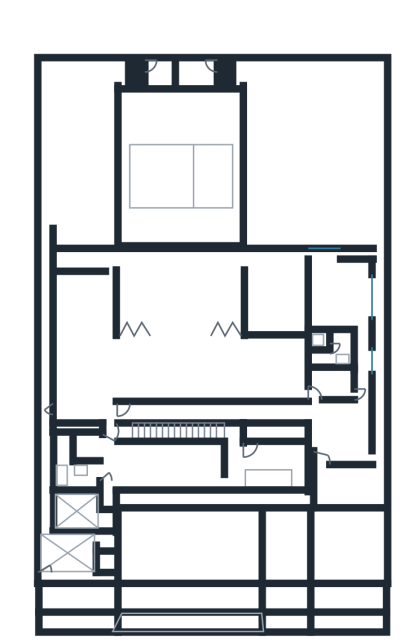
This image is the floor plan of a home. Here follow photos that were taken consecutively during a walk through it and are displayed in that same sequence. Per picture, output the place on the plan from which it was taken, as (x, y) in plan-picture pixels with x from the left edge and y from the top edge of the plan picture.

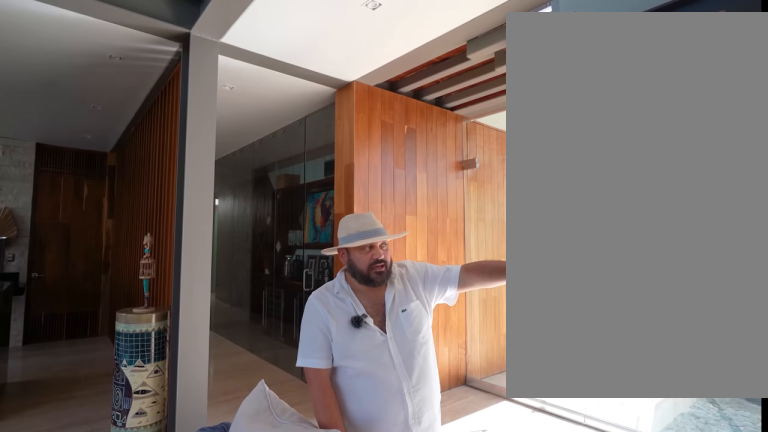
(196, 417)
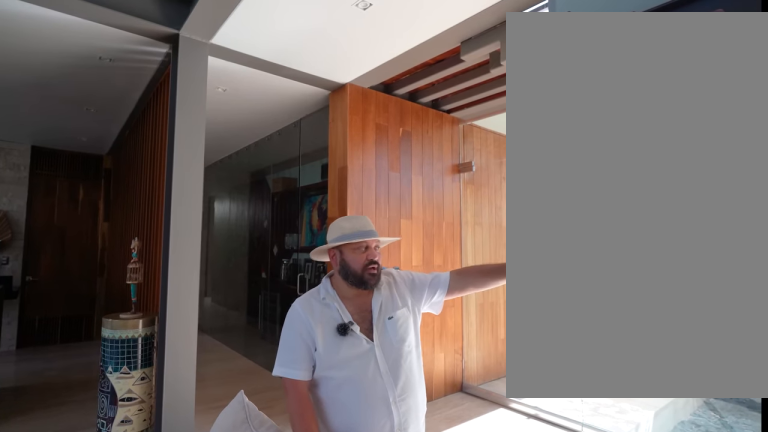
(207, 407)
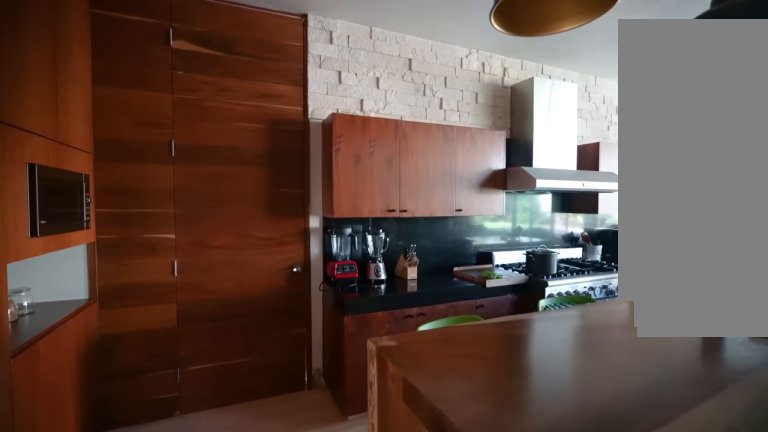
(113, 413)
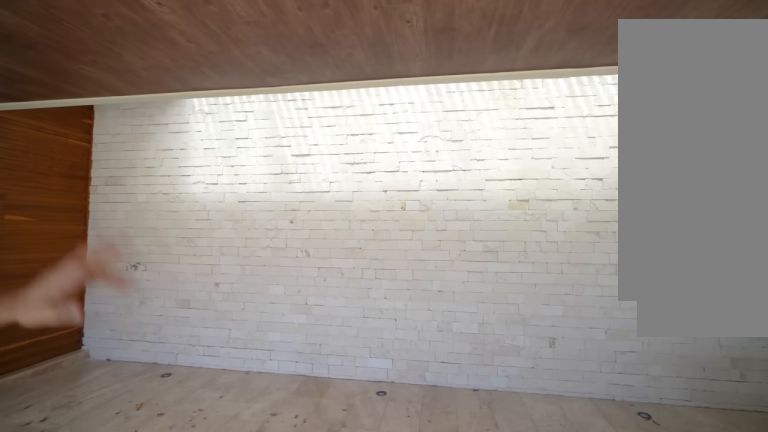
(167, 544)
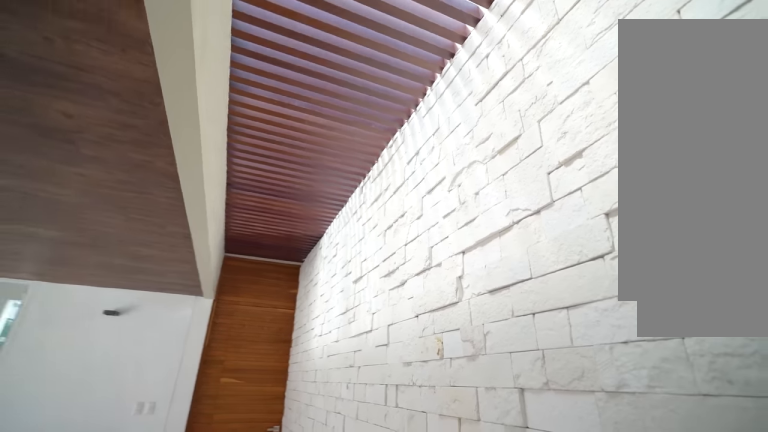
(166, 506)
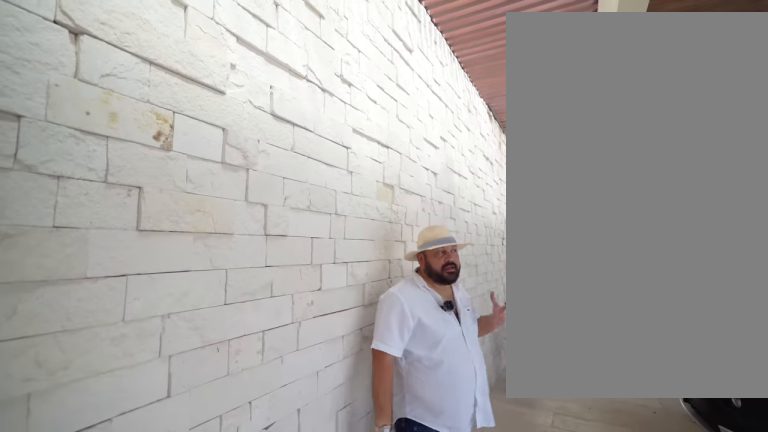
(164, 511)
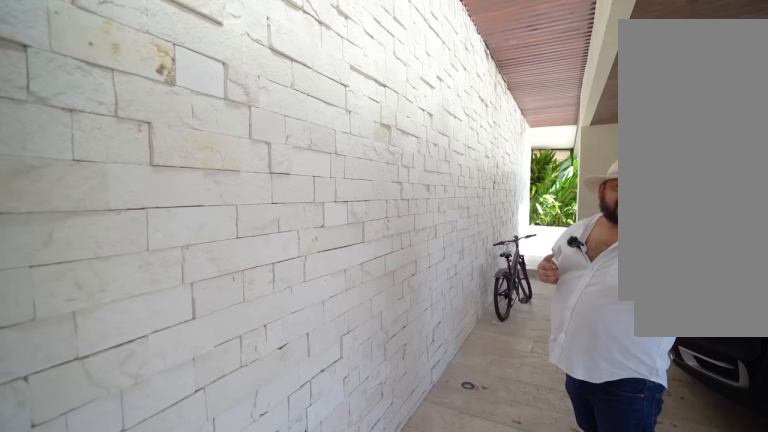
(156, 508)
